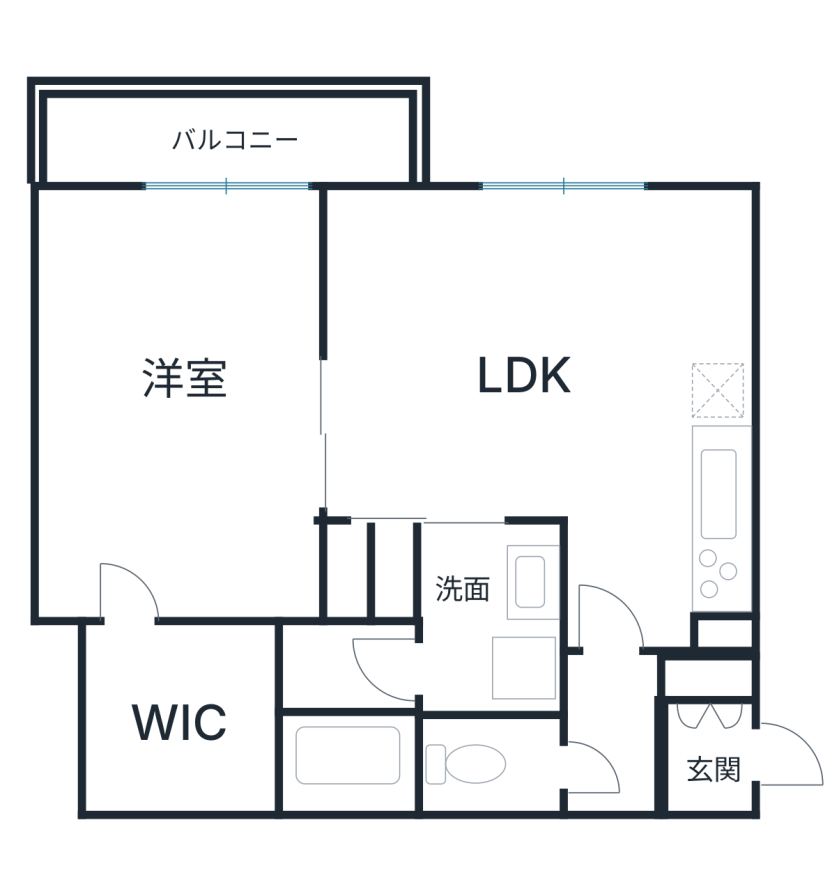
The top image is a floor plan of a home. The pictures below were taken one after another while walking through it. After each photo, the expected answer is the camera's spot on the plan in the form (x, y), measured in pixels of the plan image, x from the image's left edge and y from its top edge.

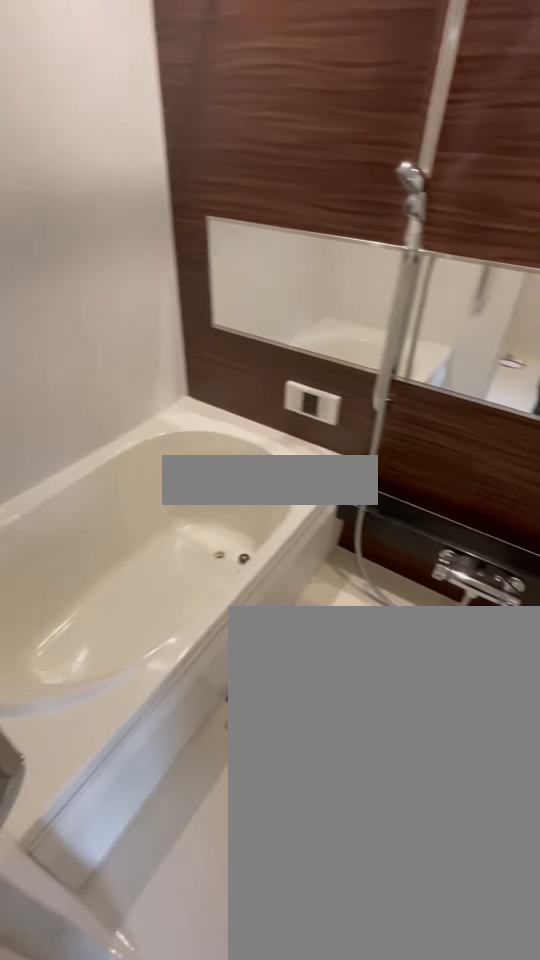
(391, 672)
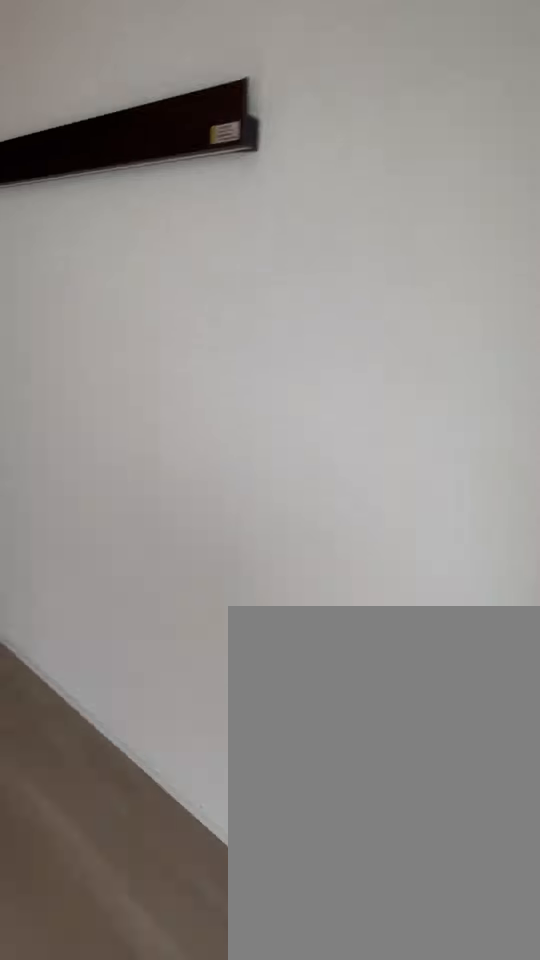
(143, 279)
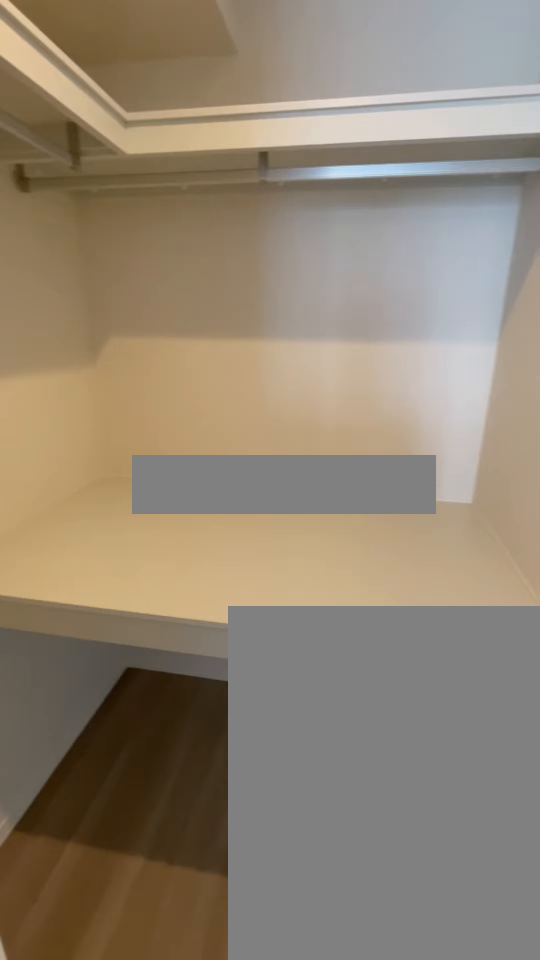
(130, 565)
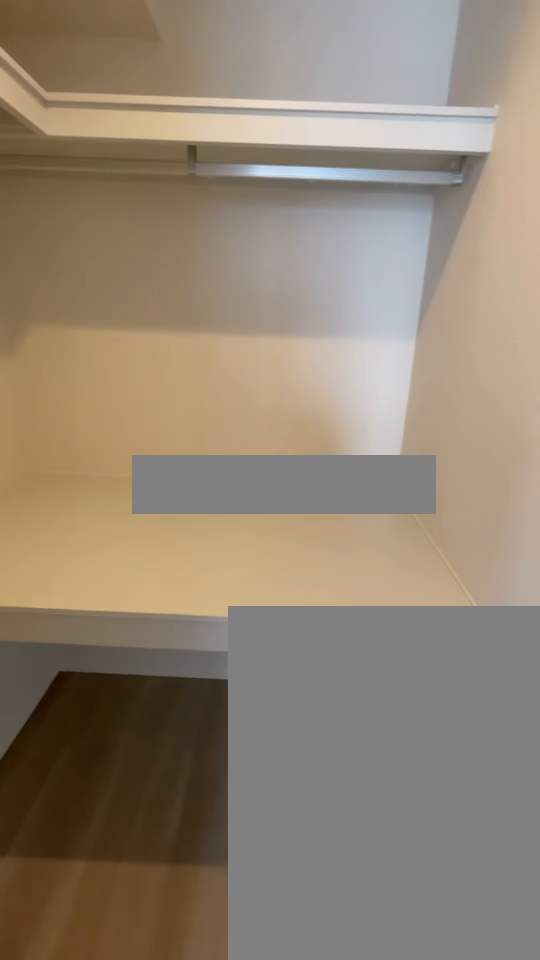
(130, 566)
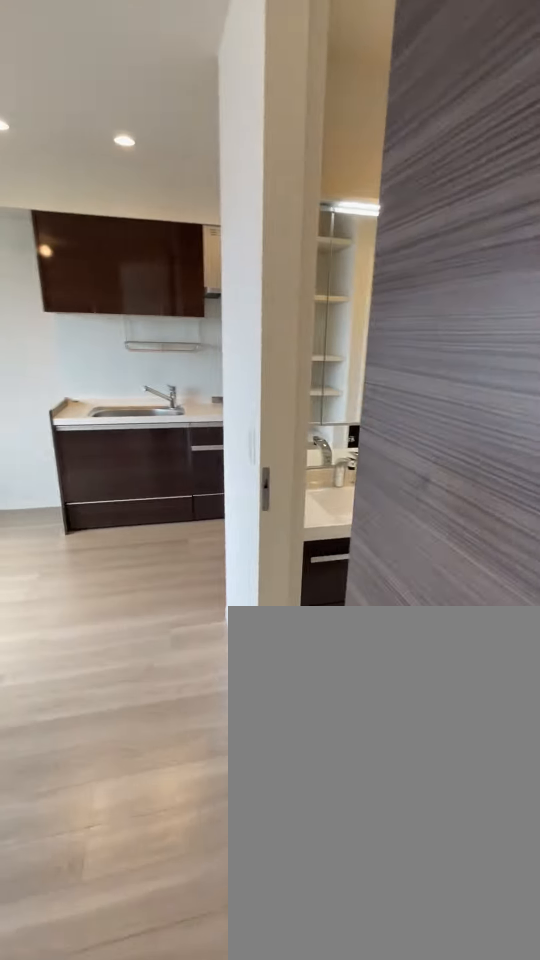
(397, 453)
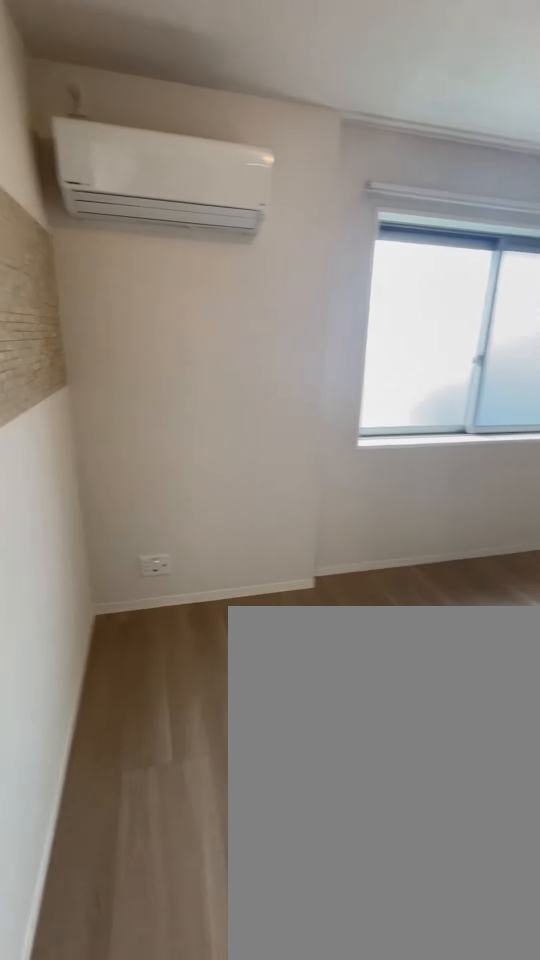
(396, 453)
